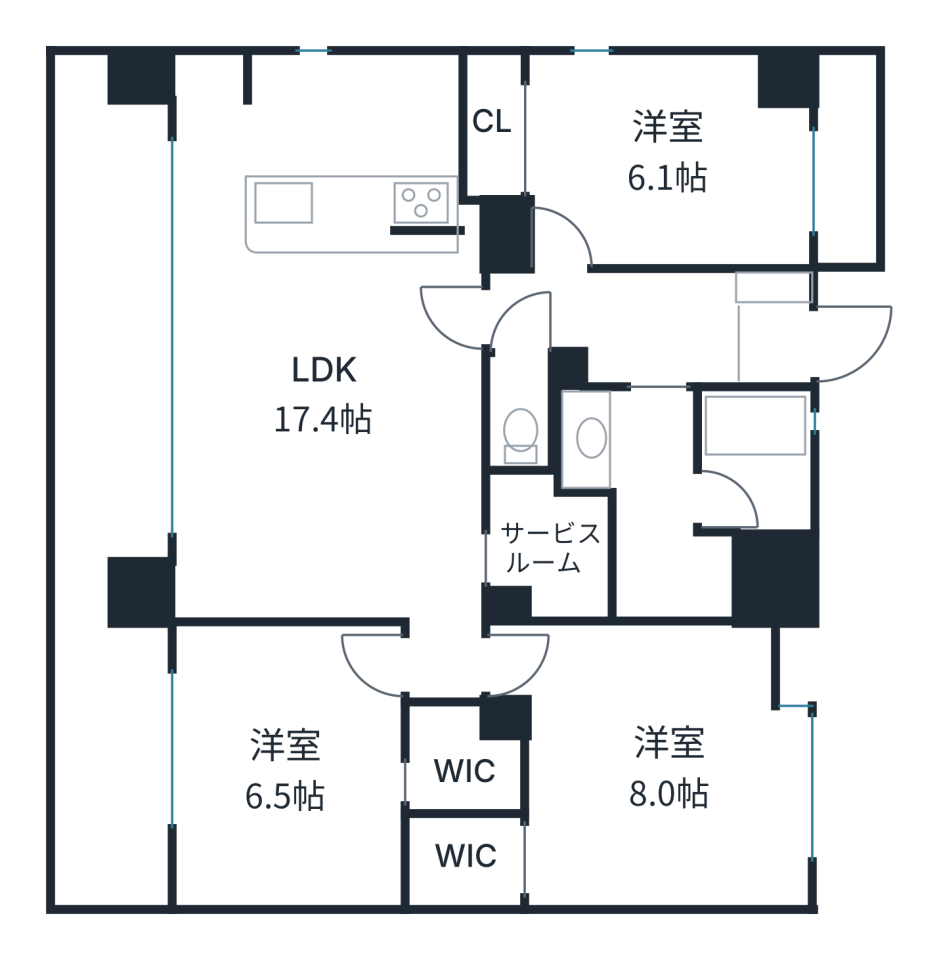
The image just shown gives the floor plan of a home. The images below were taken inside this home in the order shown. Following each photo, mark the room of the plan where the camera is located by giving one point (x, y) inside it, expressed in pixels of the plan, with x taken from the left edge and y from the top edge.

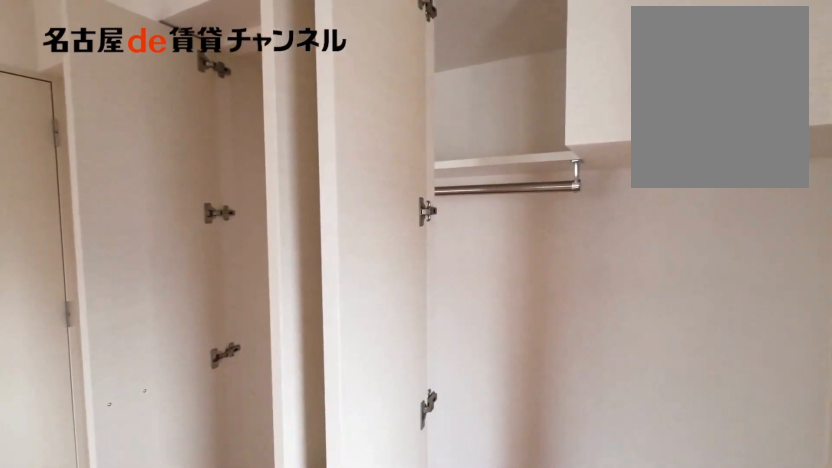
(636, 159)
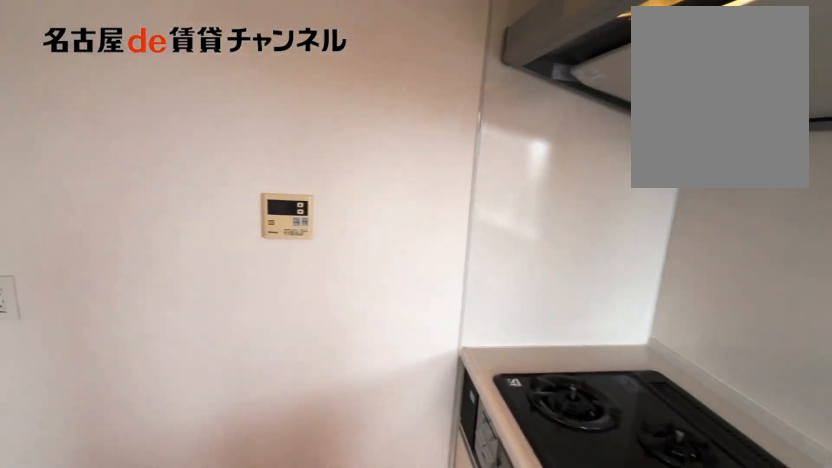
(323, 336)
